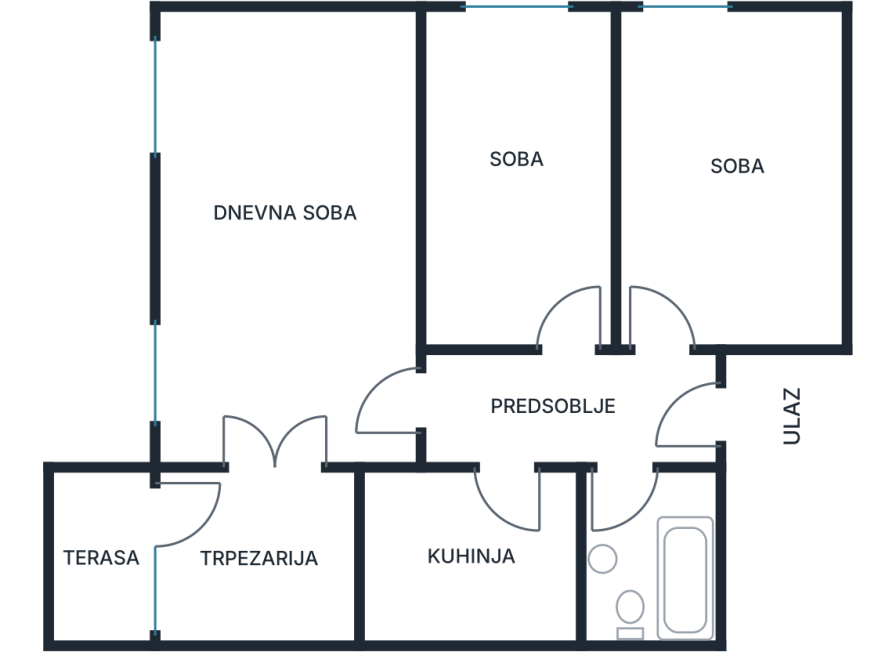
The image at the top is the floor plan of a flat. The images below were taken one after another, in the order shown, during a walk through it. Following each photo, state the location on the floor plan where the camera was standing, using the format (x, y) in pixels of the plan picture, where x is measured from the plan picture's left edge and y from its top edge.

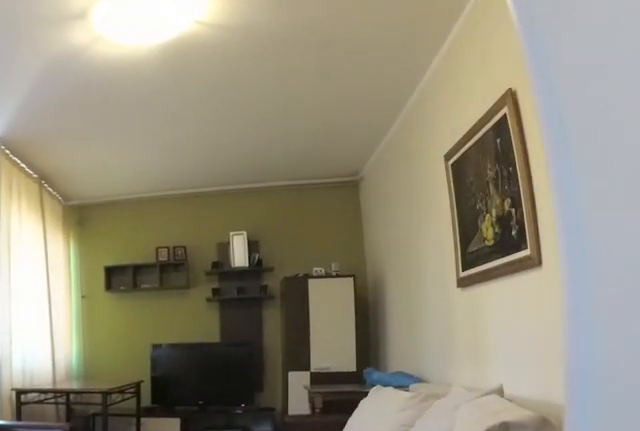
(292, 480)
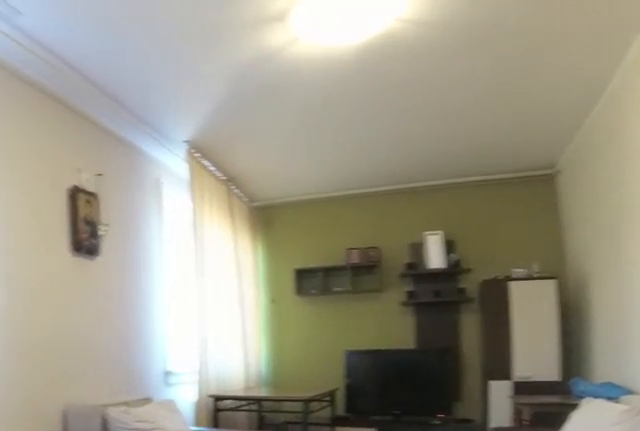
(277, 473)
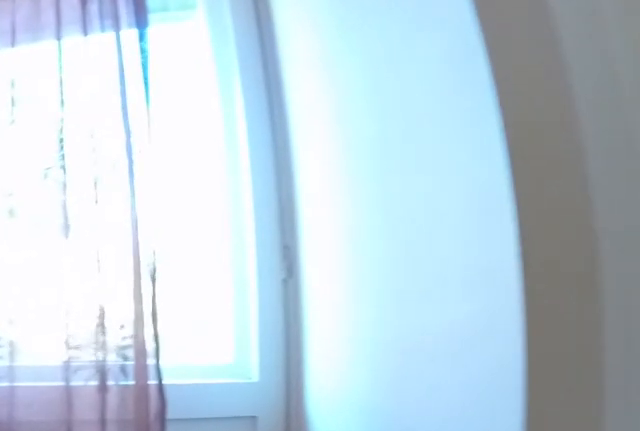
(264, 476)
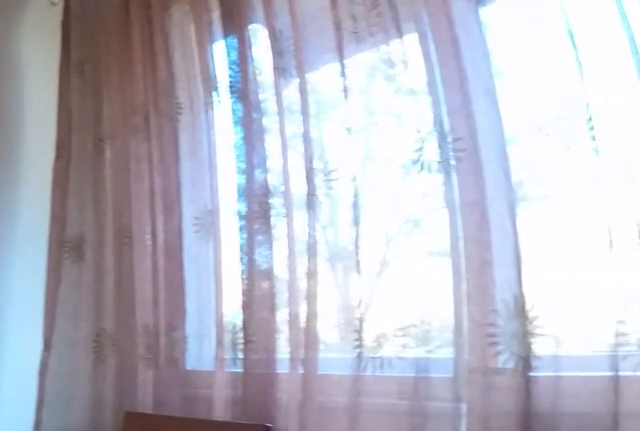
(244, 460)
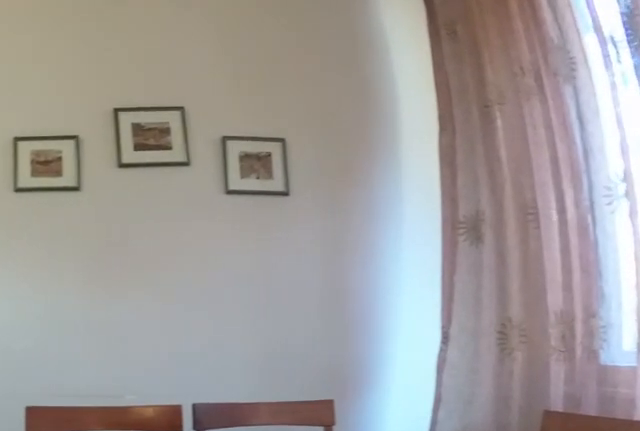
(228, 469)
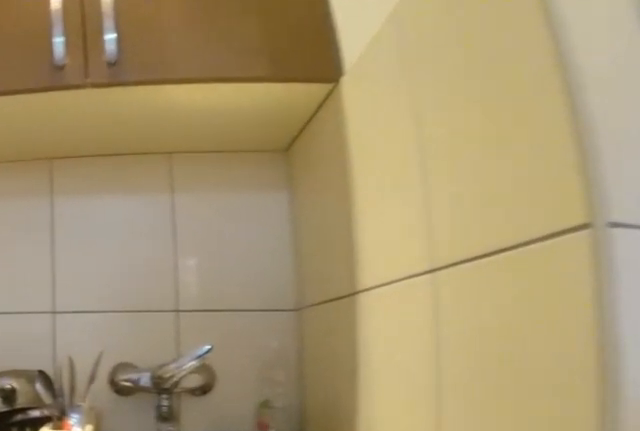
(494, 587)
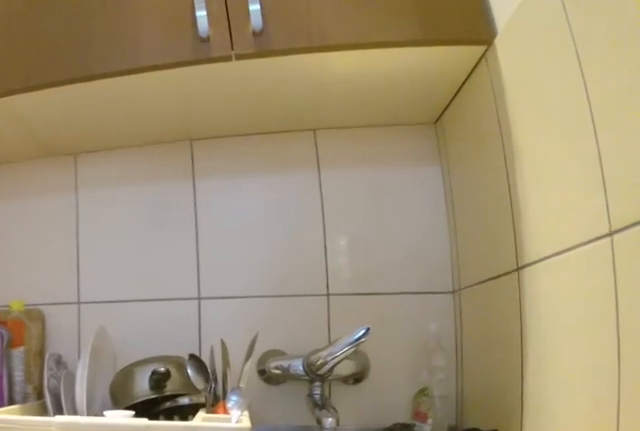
(507, 575)
